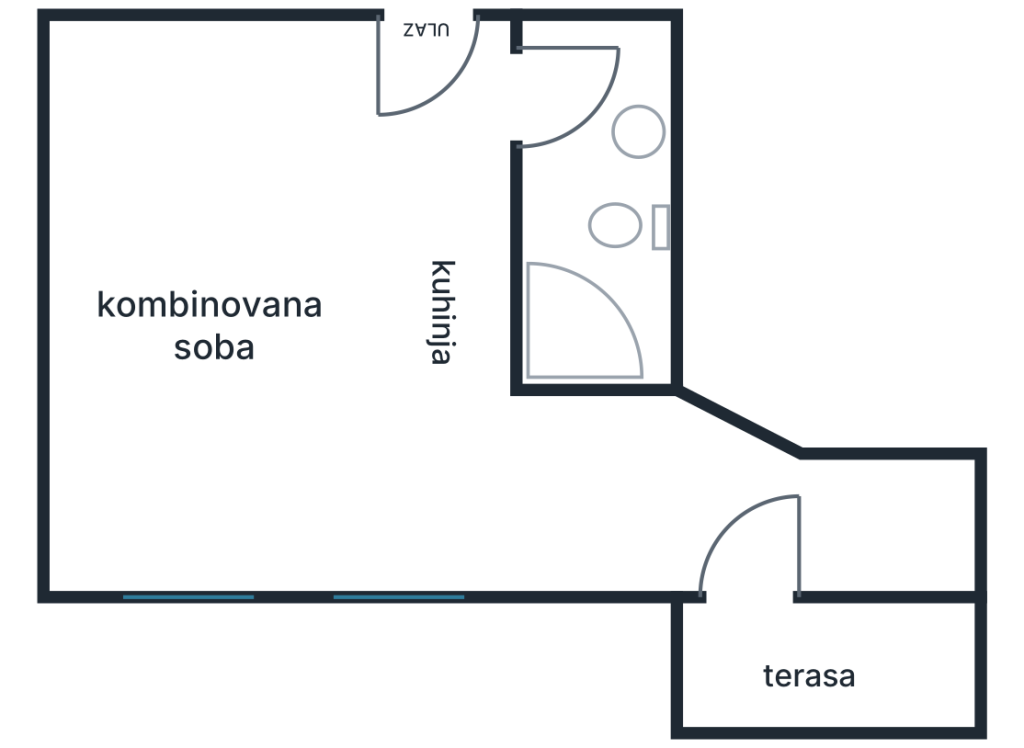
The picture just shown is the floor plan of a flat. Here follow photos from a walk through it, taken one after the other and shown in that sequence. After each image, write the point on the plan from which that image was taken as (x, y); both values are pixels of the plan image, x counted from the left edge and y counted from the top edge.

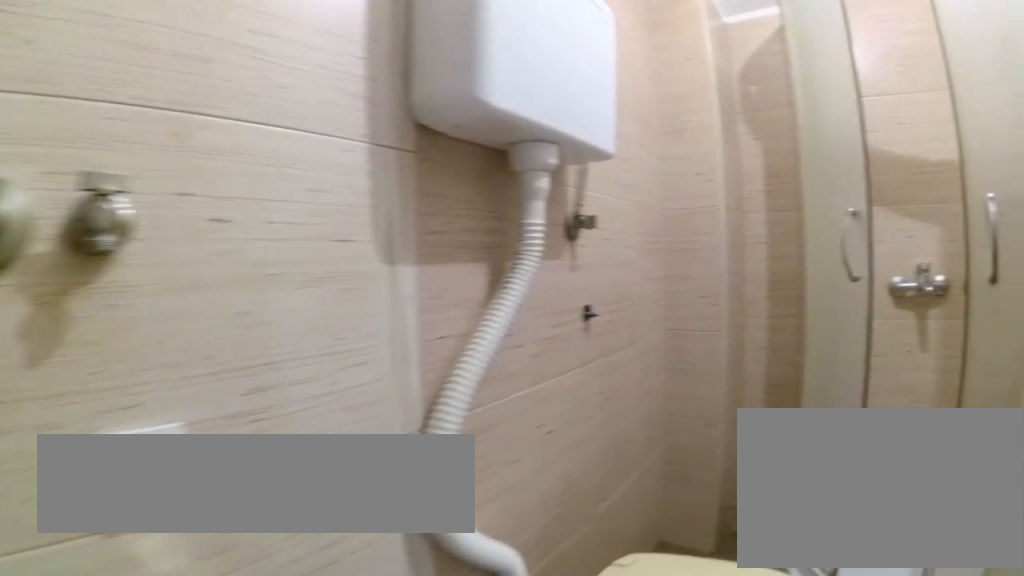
(560, 111)
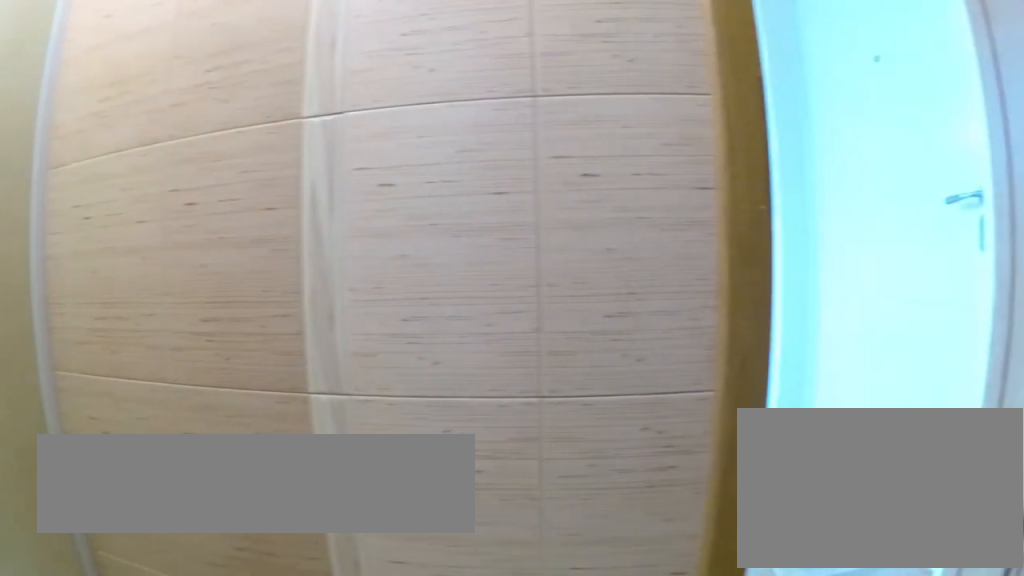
(622, 146)
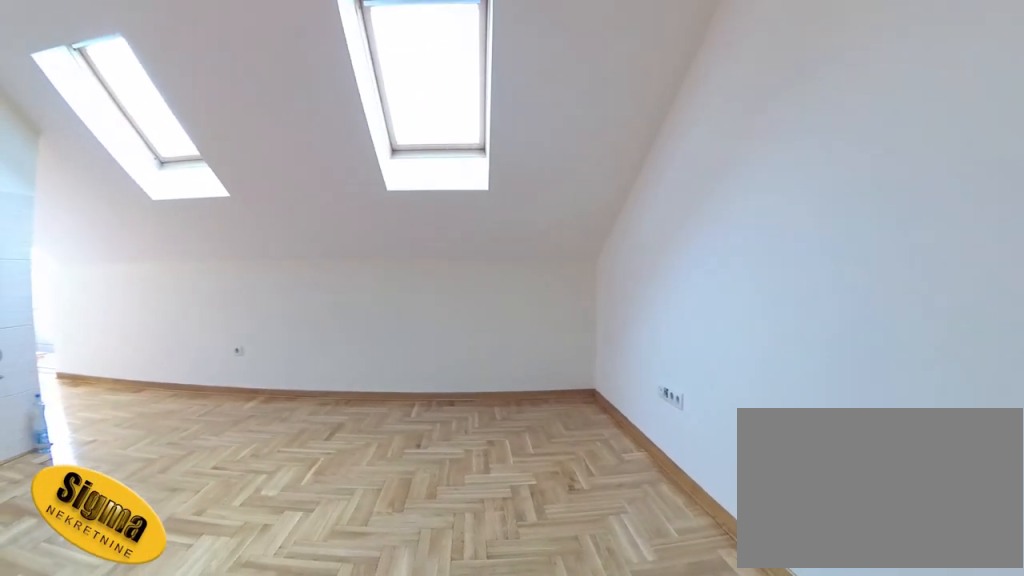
(195, 122)
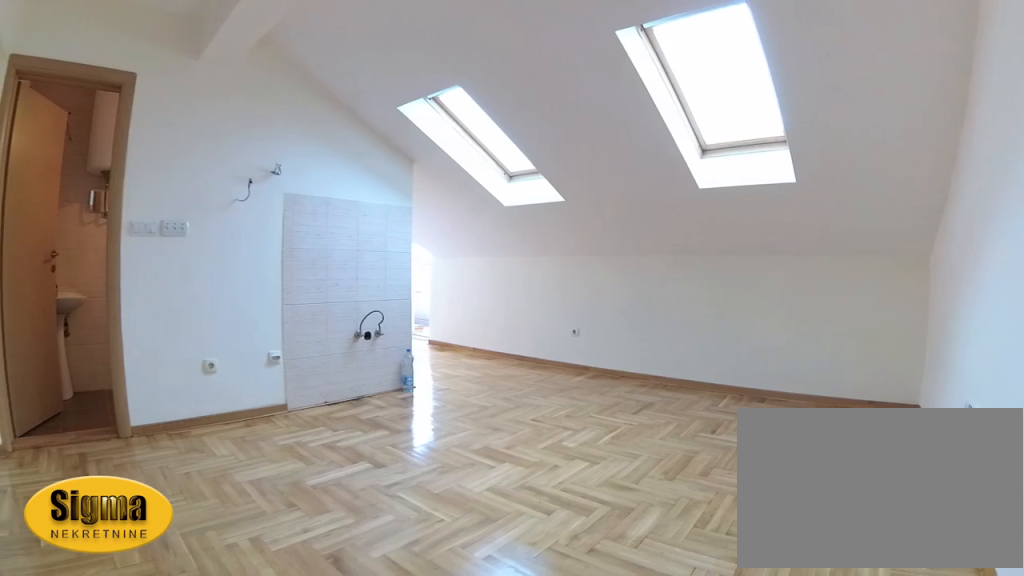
(156, 100)
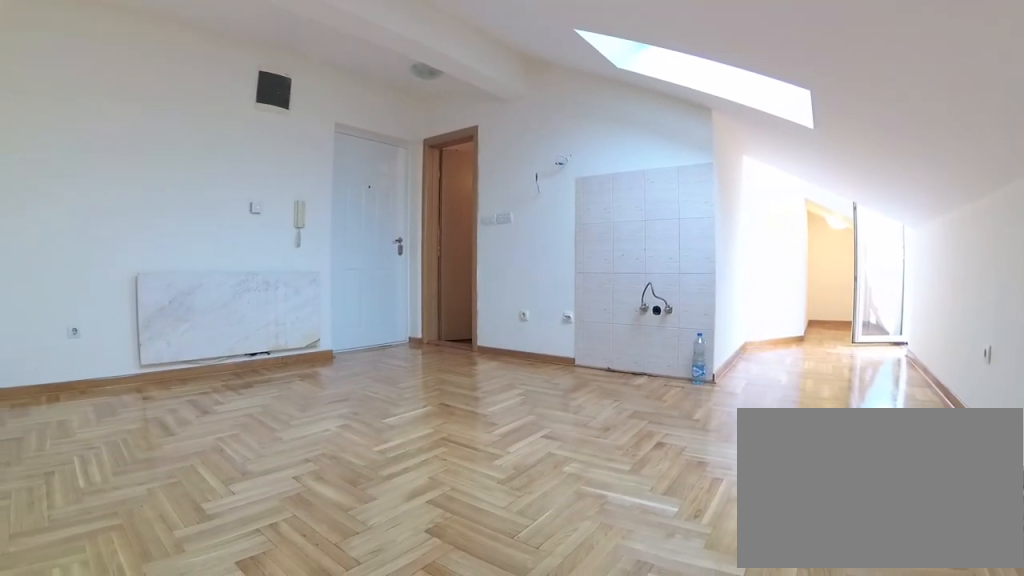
(120, 476)
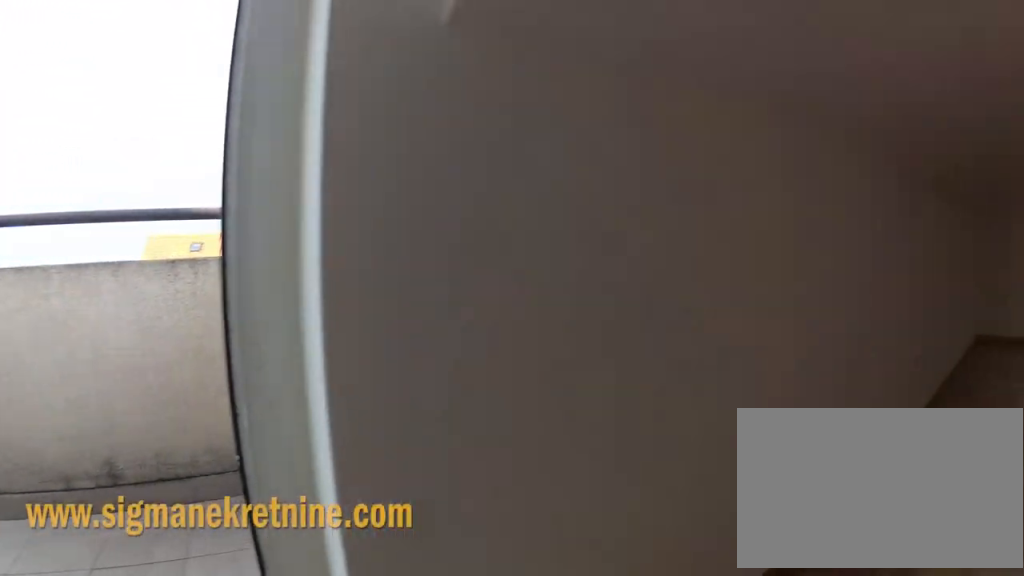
(771, 502)
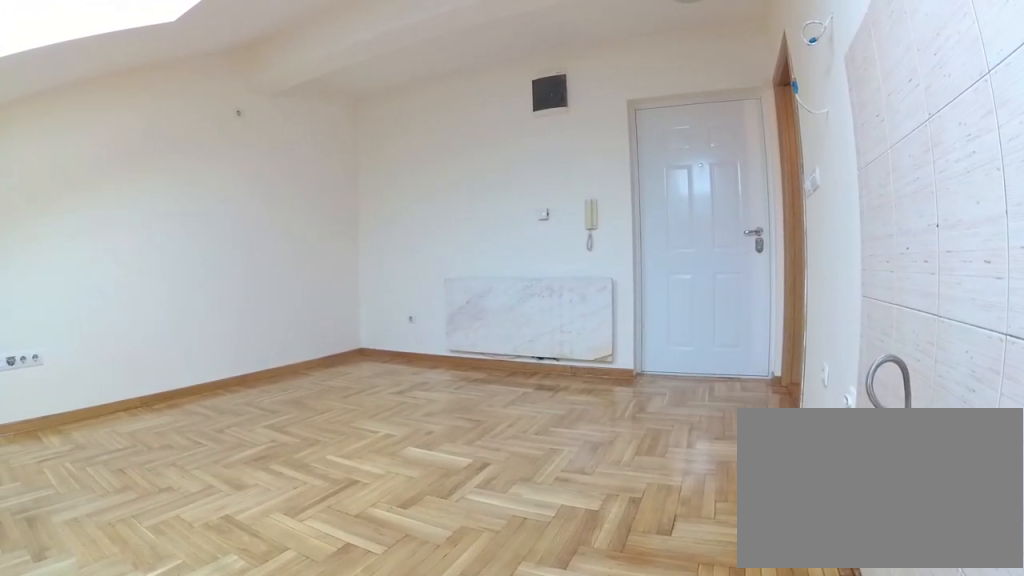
(460, 474)
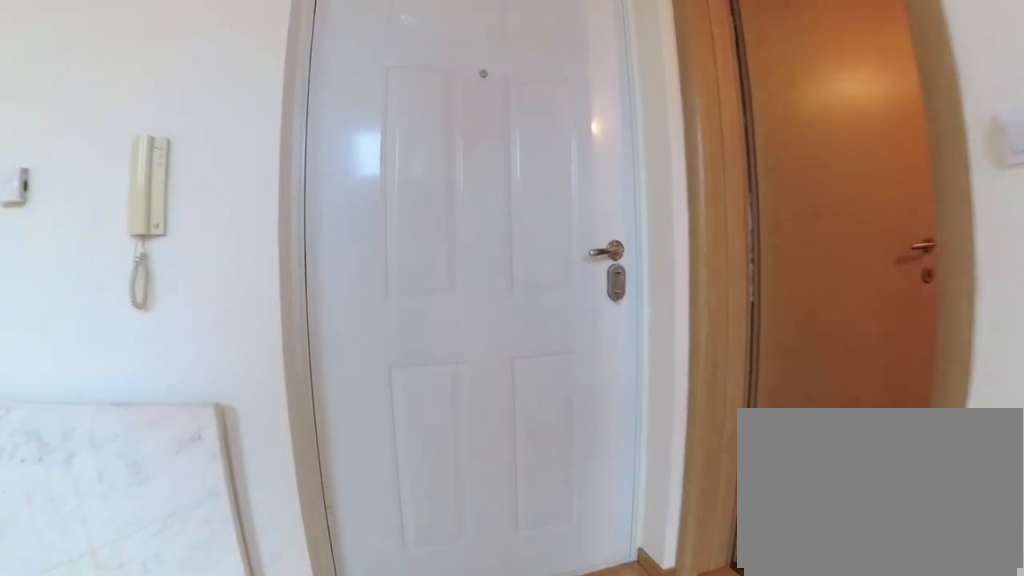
(460, 232)
